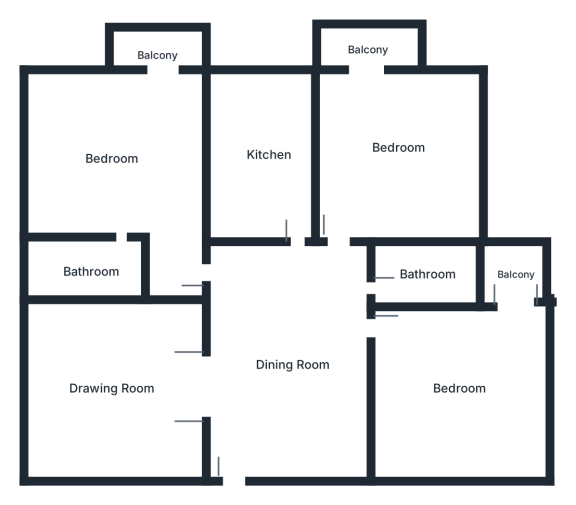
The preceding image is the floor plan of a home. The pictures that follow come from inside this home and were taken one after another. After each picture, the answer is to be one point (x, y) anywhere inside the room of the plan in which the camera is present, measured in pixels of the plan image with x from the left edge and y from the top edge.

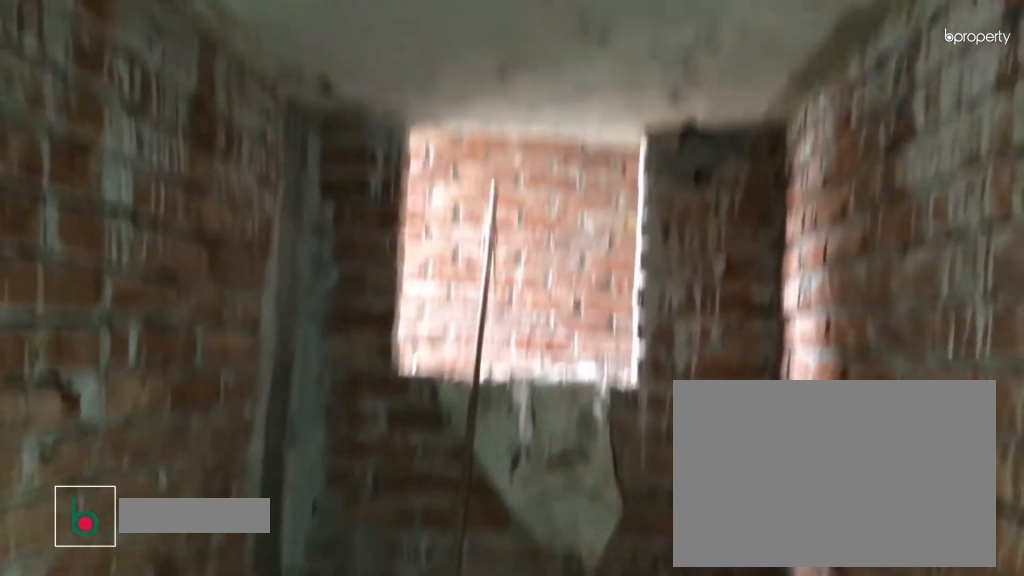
(426, 271)
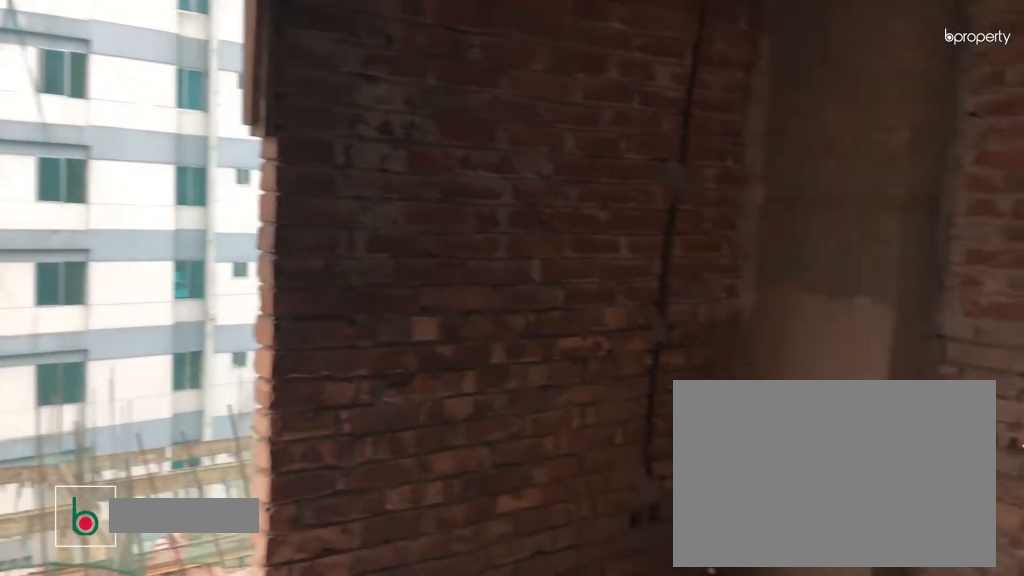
(399, 147)
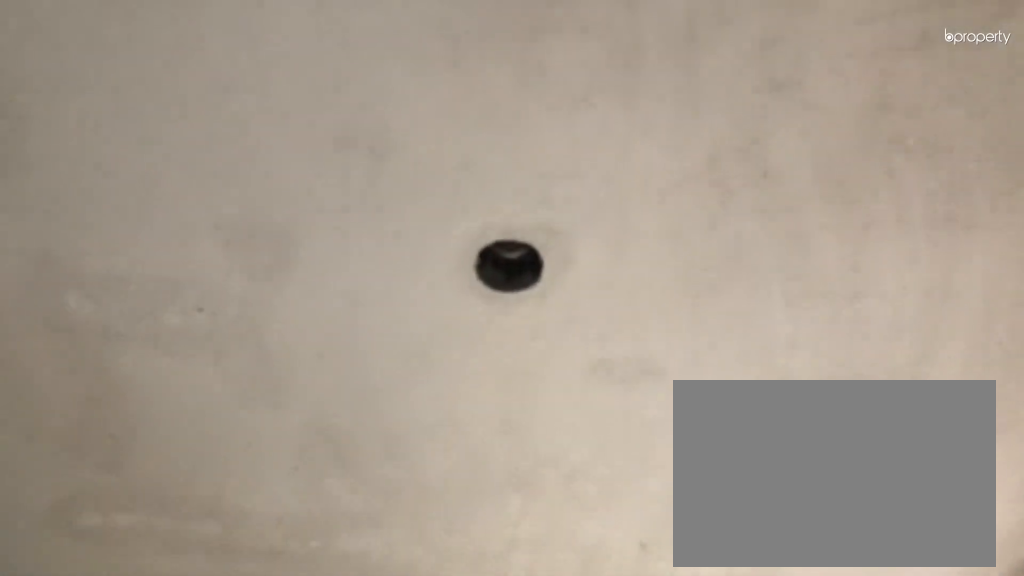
(398, 147)
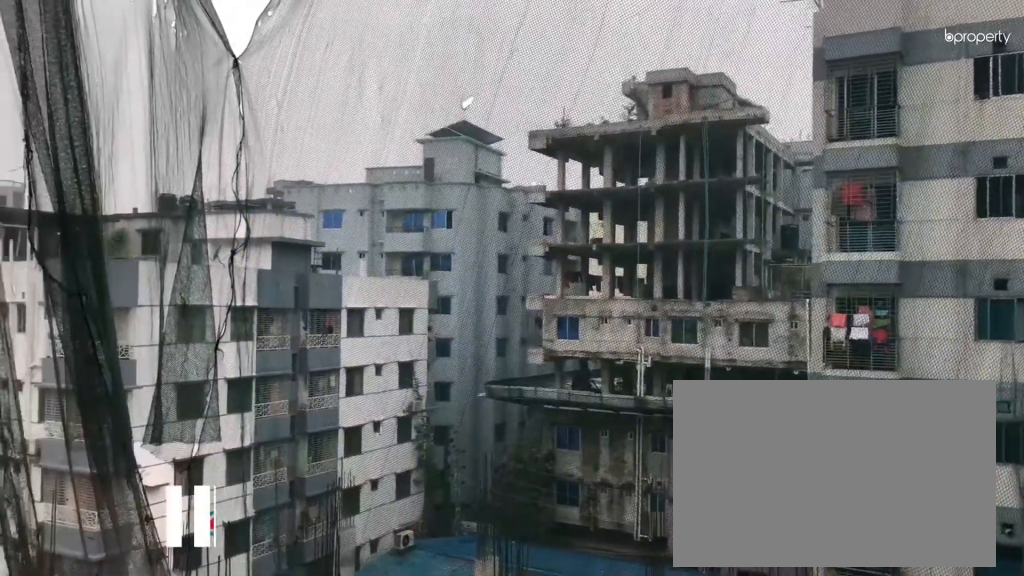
(366, 46)
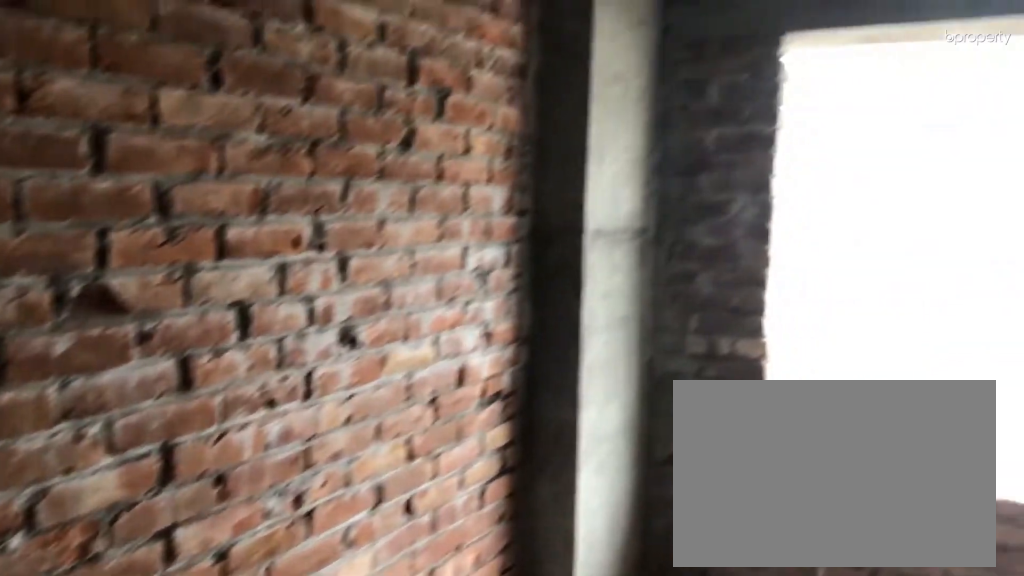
(266, 152)
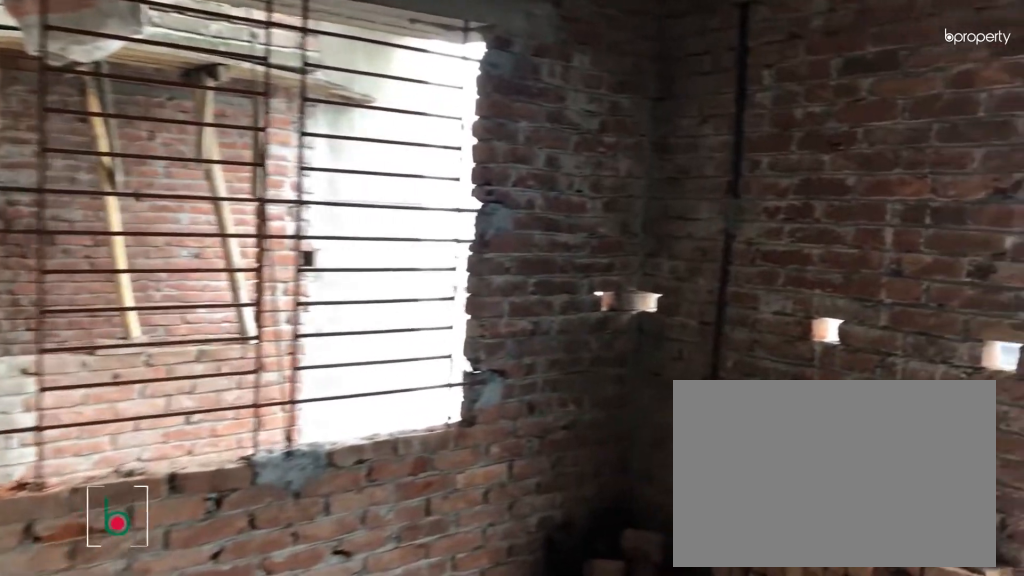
(114, 160)
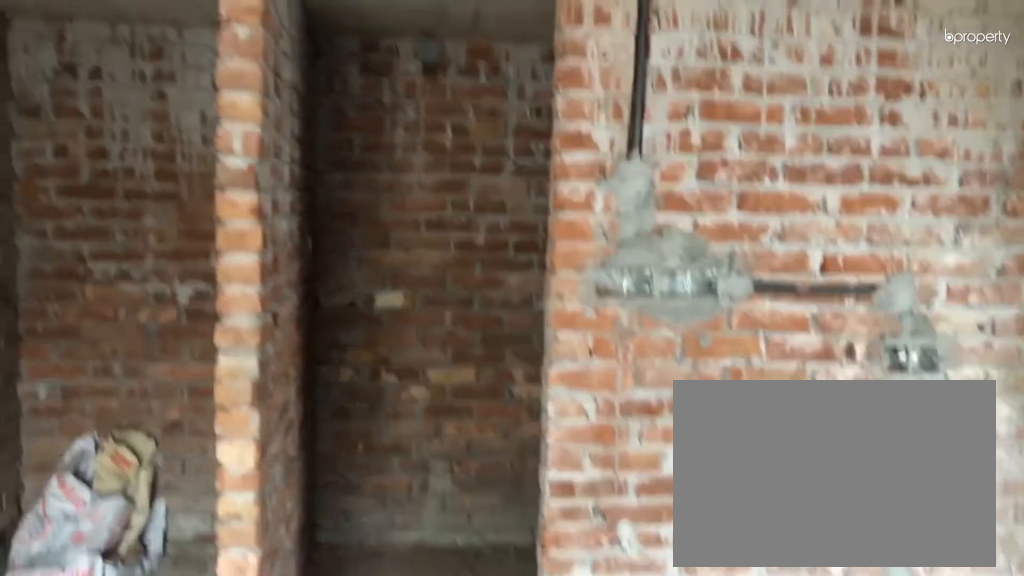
(114, 159)
